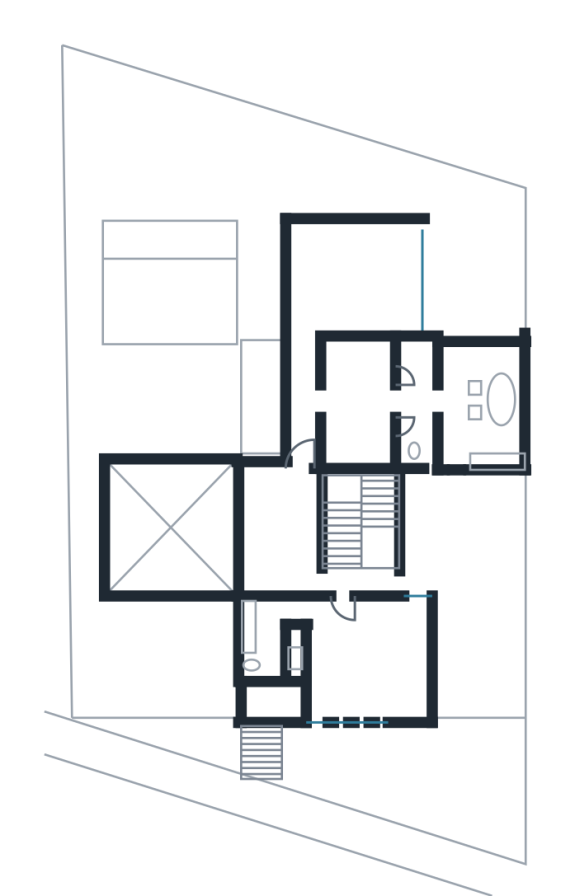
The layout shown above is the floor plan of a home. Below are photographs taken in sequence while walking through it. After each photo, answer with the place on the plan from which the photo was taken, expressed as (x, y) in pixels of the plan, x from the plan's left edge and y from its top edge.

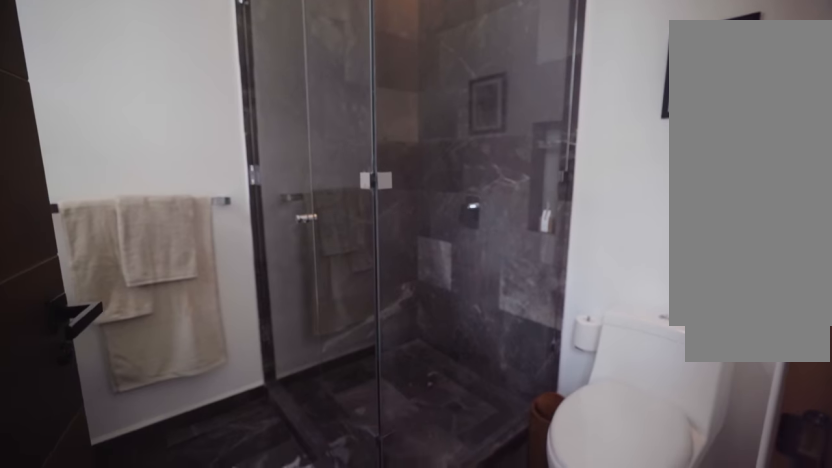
(270, 681)
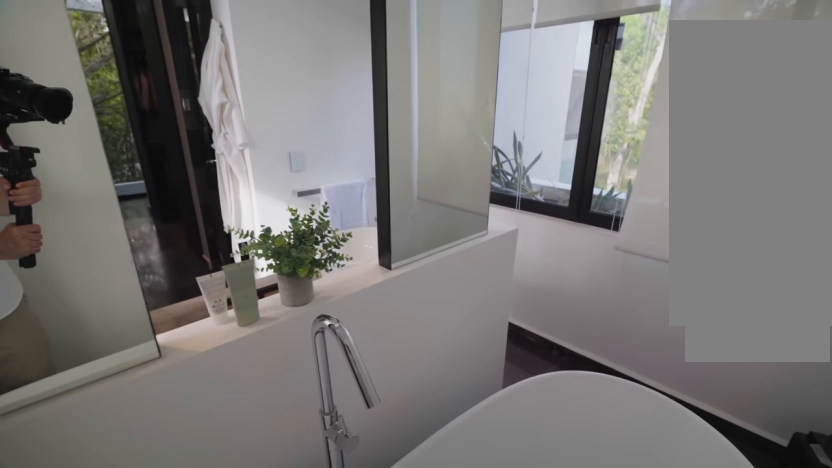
(503, 411)
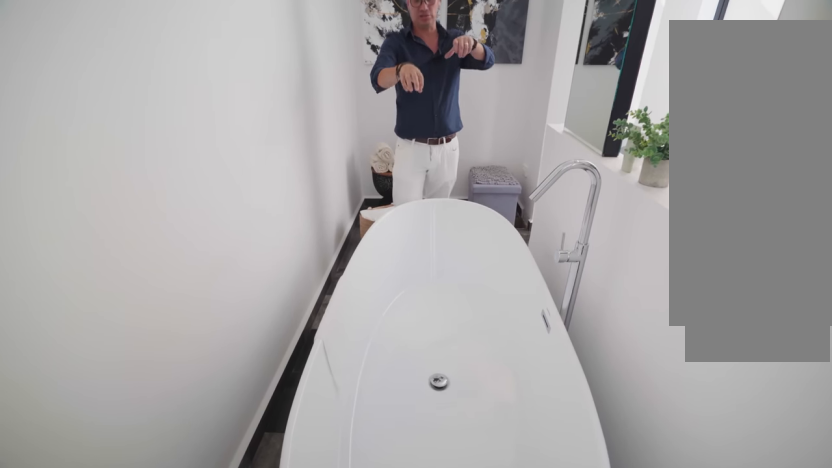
(494, 366)
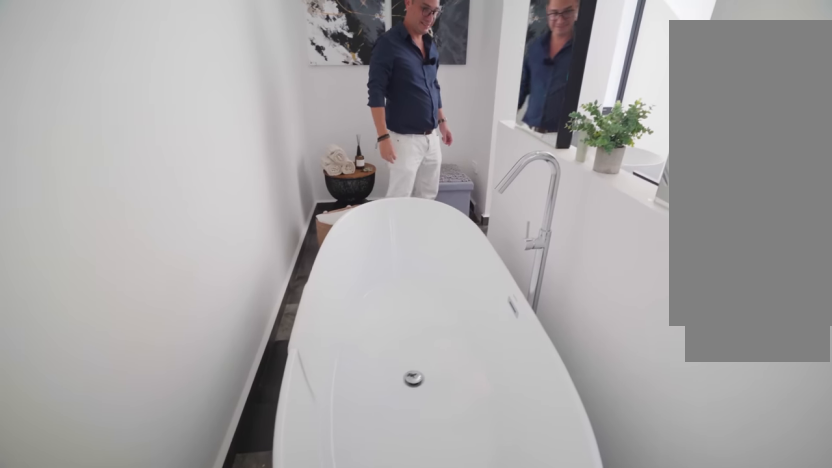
(494, 366)
